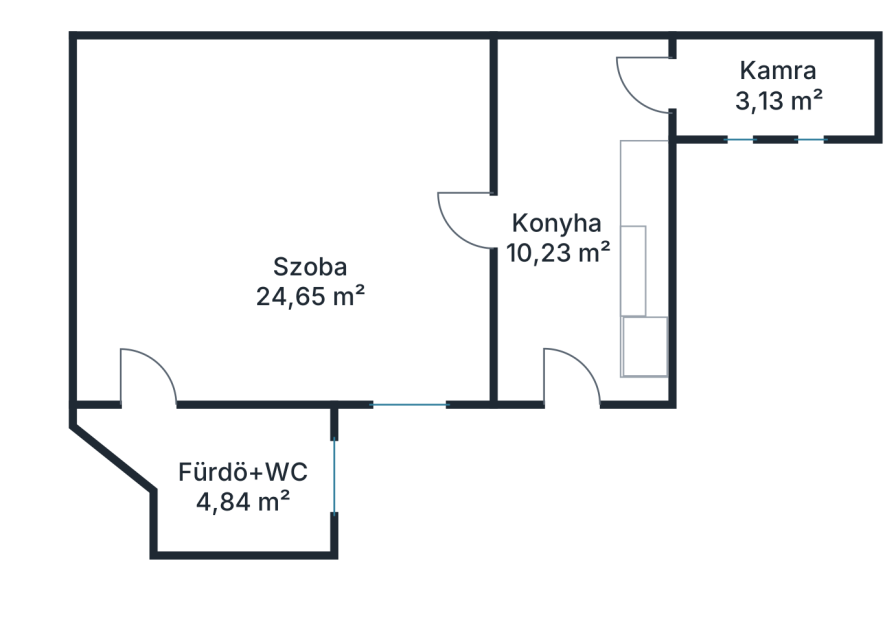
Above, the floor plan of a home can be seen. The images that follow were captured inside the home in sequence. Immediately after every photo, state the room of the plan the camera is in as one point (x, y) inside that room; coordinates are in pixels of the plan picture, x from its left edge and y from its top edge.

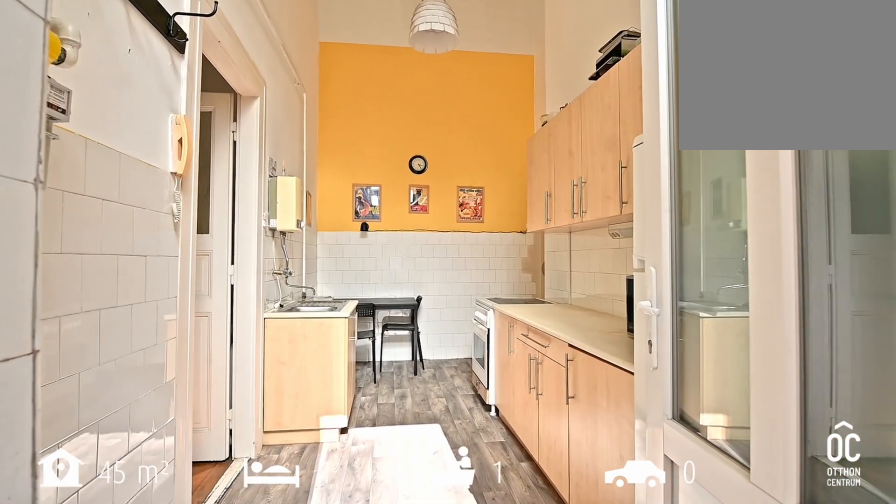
(558, 333)
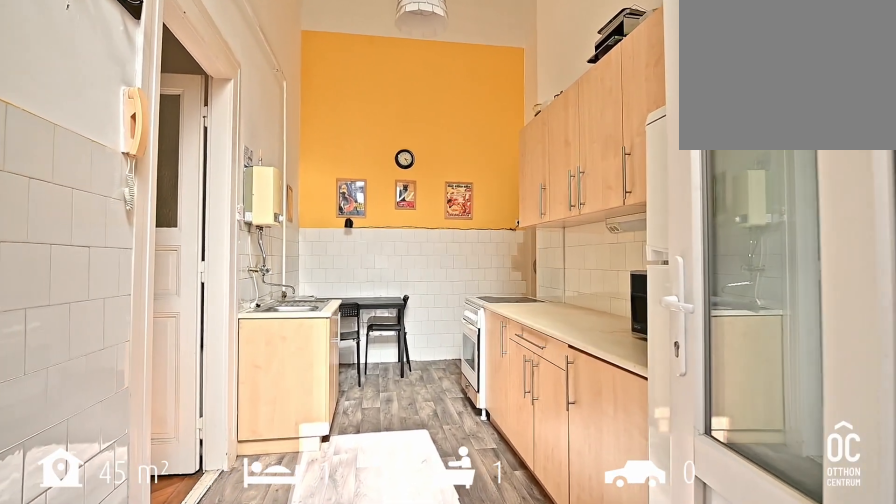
(558, 333)
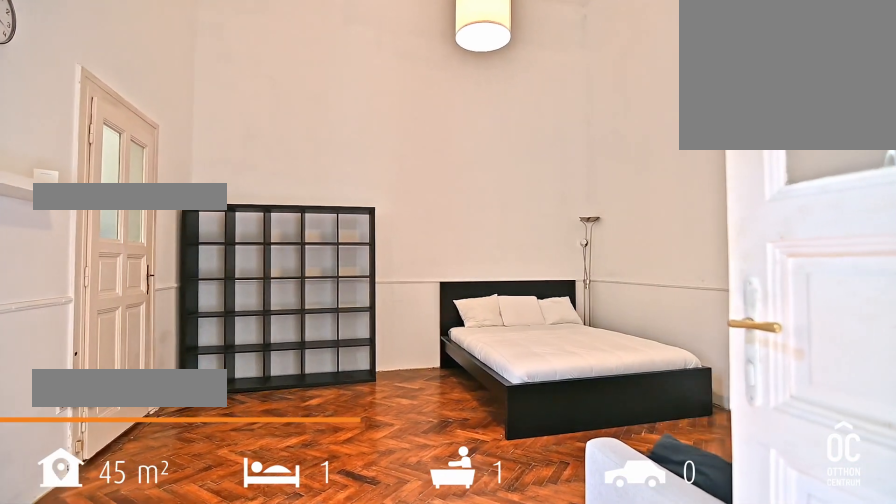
(284, 189)
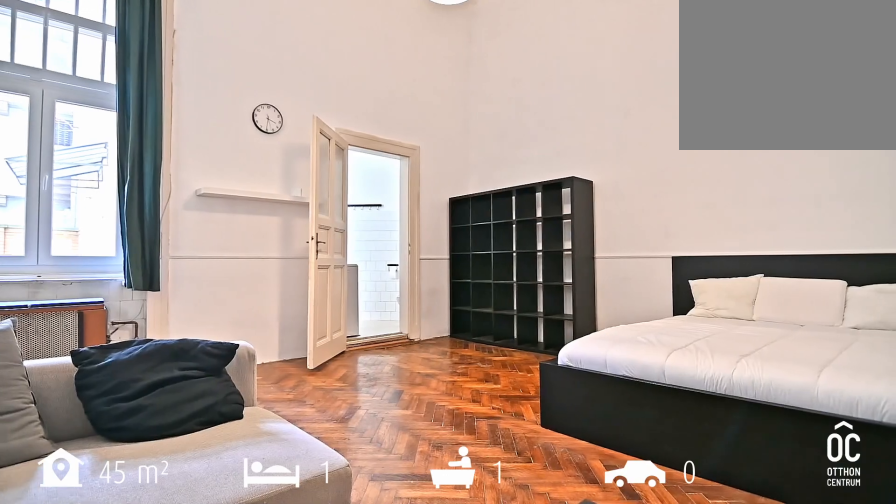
(284, 189)
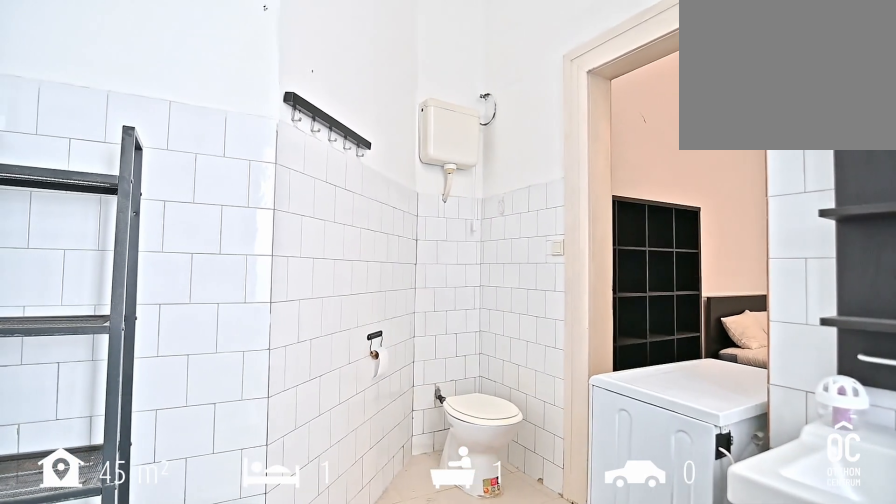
(241, 477)
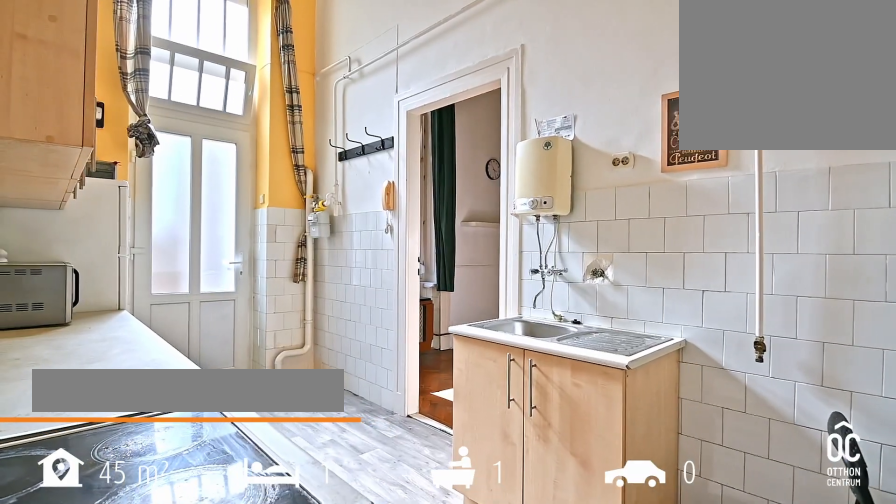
(557, 190)
